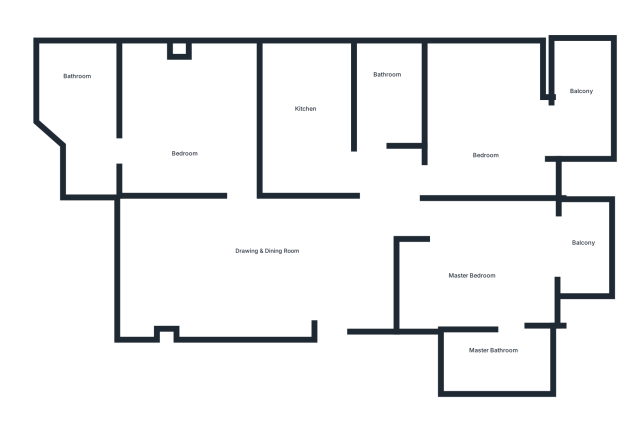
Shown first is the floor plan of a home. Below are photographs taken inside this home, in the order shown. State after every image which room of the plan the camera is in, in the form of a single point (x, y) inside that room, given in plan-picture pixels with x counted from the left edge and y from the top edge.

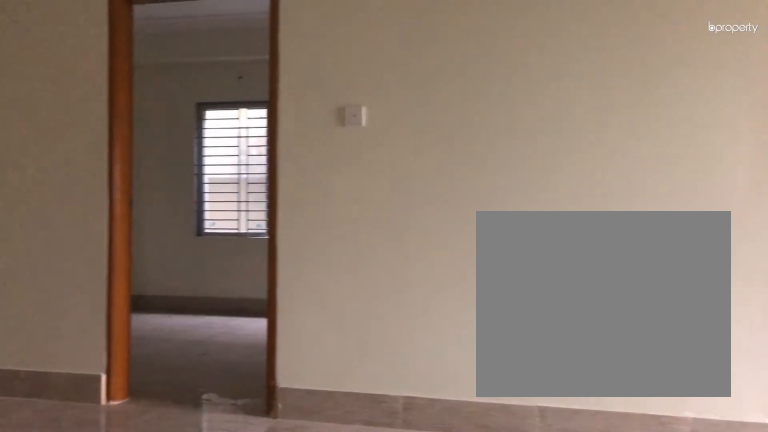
(263, 251)
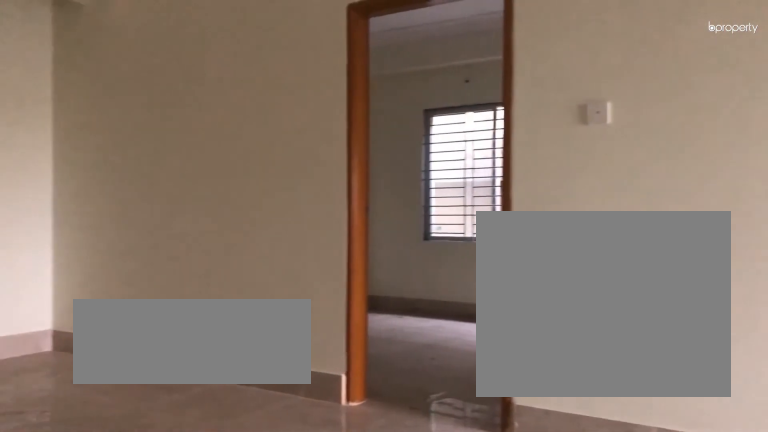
(263, 251)
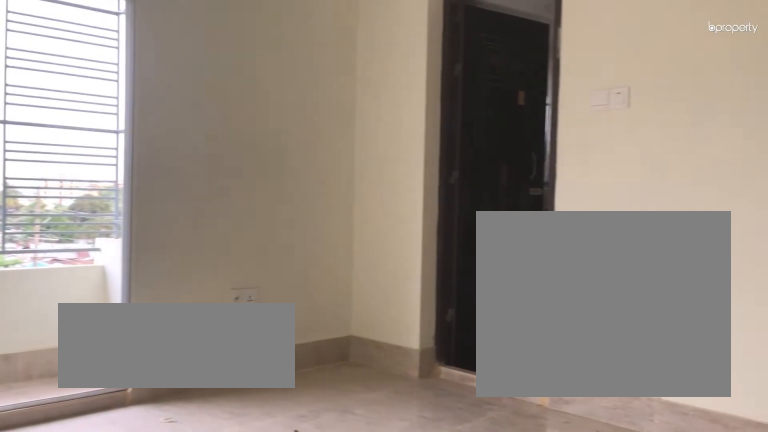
(475, 259)
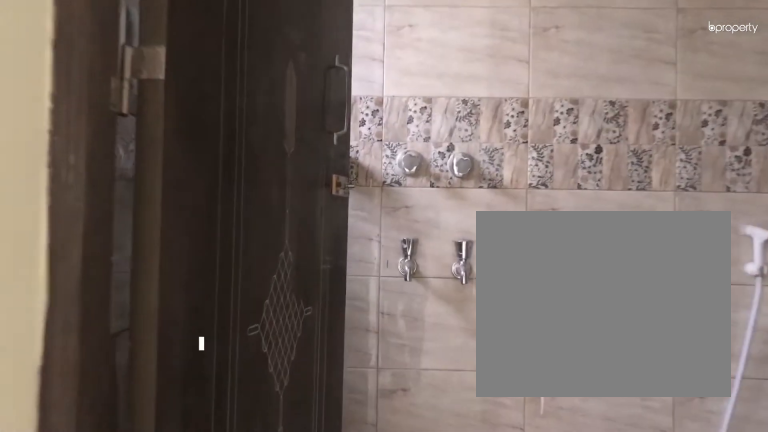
(498, 359)
